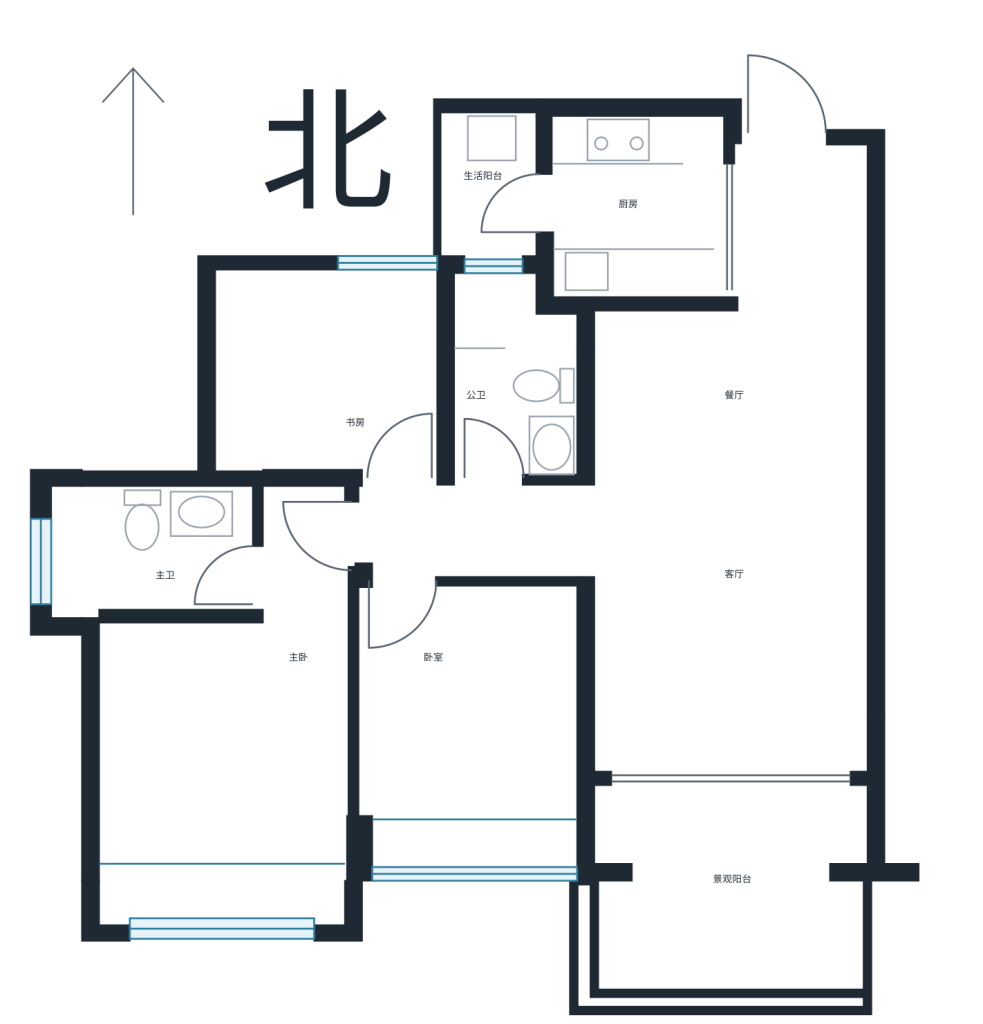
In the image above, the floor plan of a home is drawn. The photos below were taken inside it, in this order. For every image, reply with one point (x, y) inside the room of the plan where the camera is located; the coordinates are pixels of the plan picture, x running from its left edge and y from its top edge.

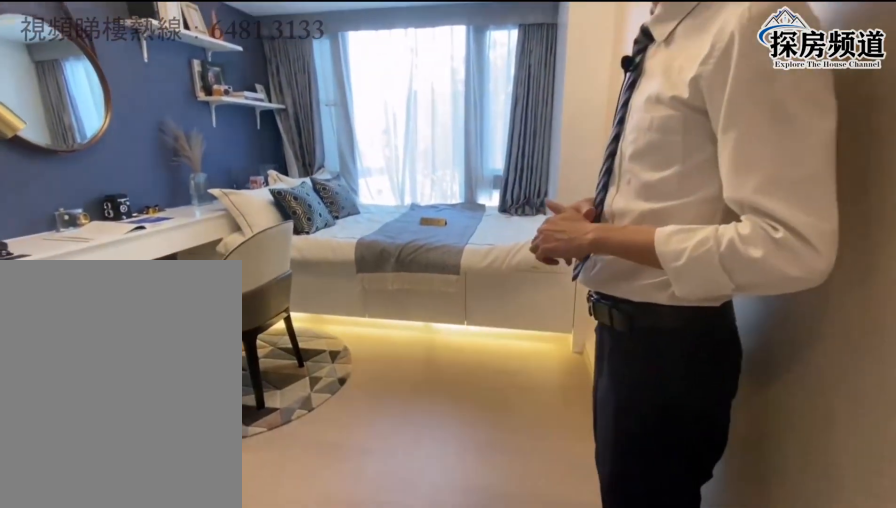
(479, 699)
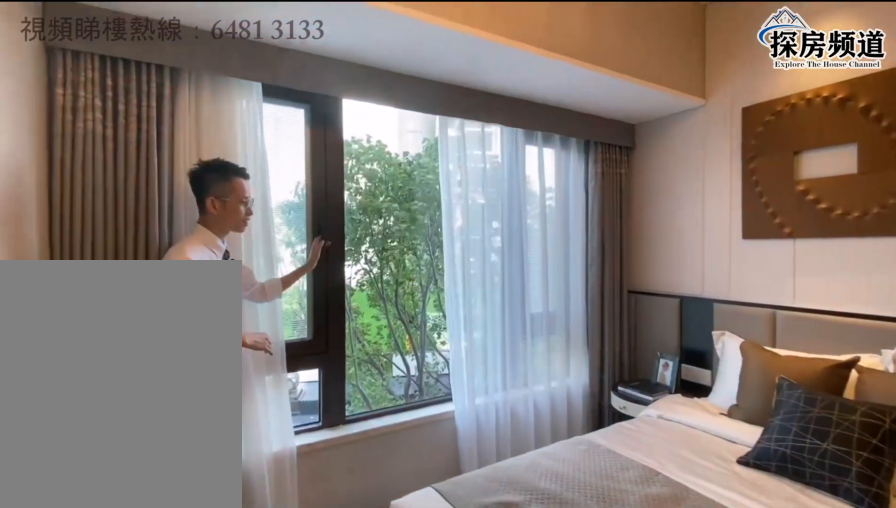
(202, 779)
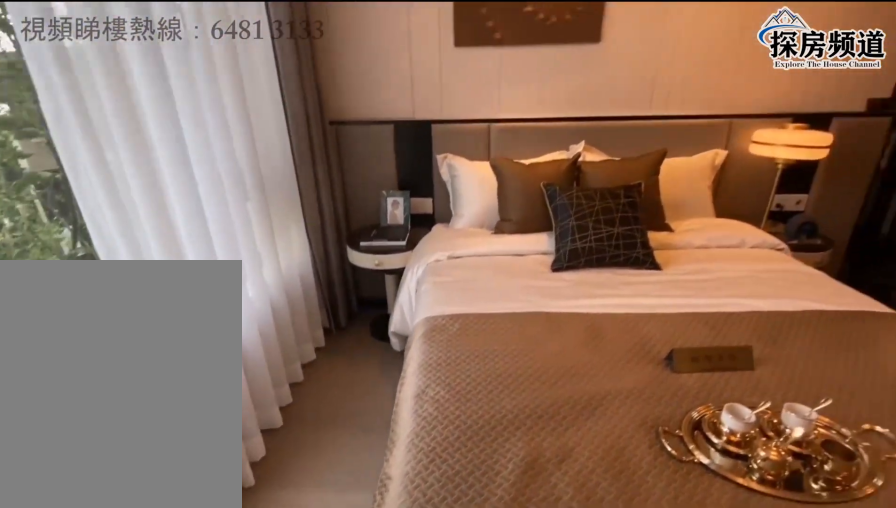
(202, 780)
